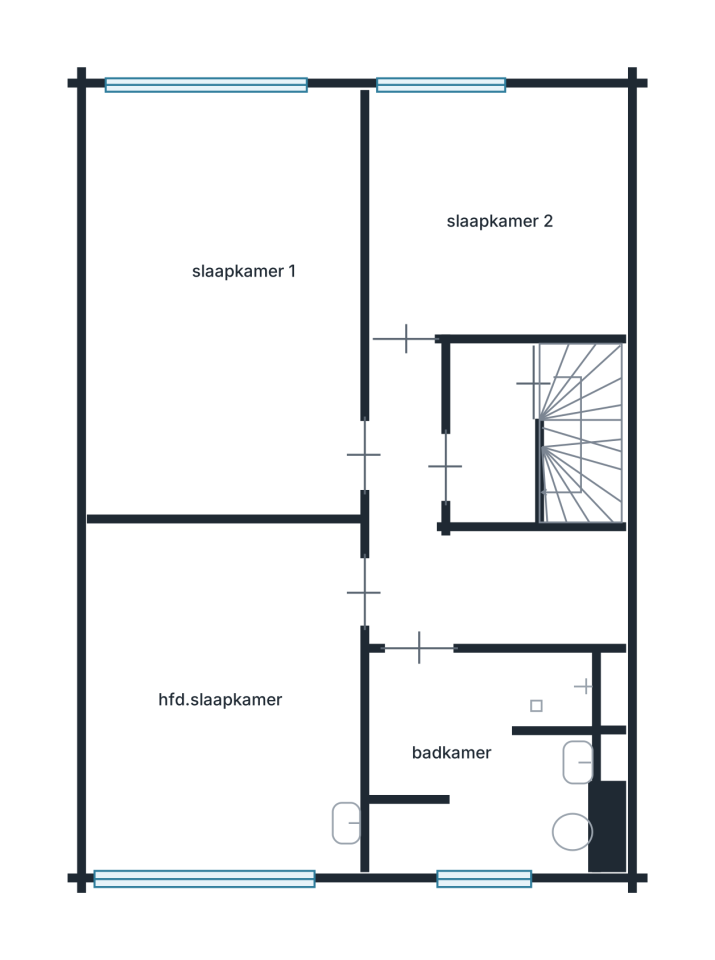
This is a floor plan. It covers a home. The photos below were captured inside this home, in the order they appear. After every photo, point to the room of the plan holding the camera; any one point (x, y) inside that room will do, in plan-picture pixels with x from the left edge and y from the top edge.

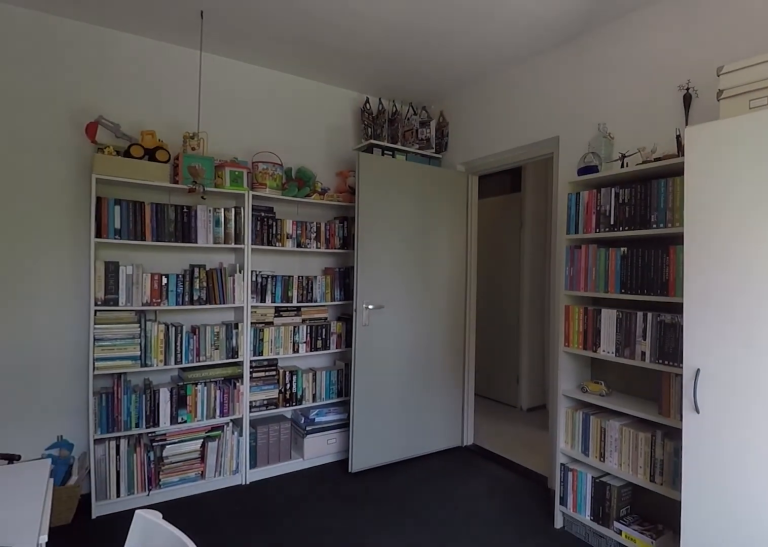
(345, 824)
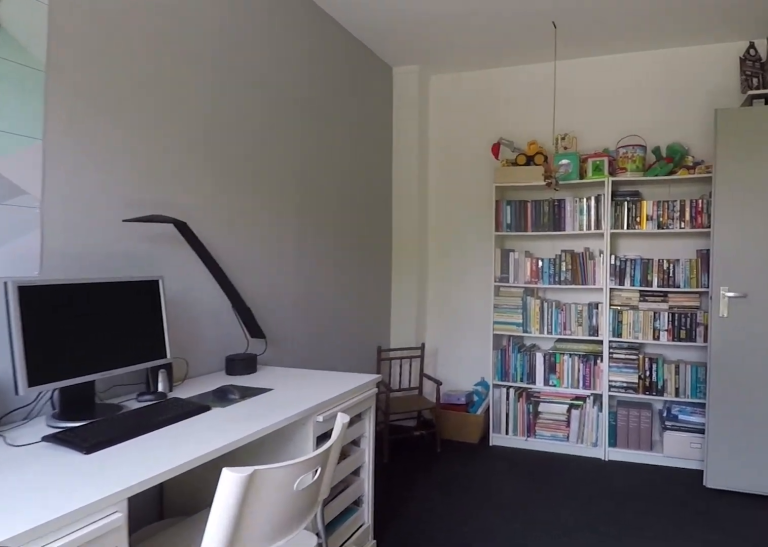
(227, 696)
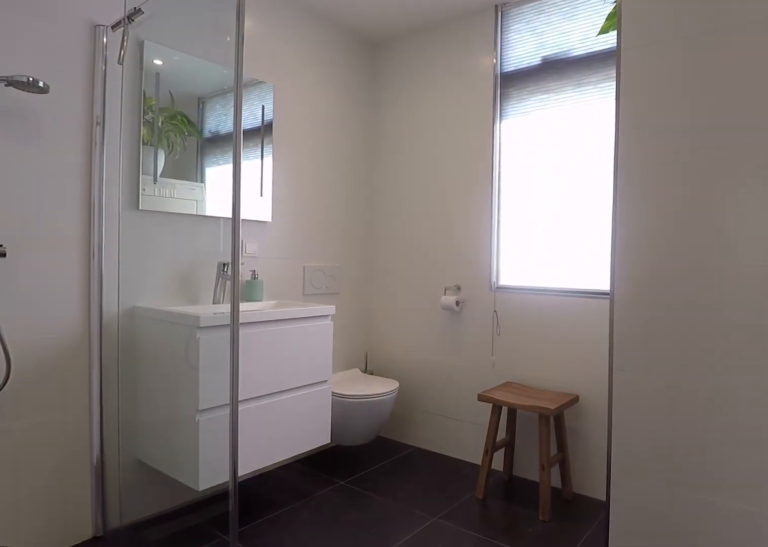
(480, 757)
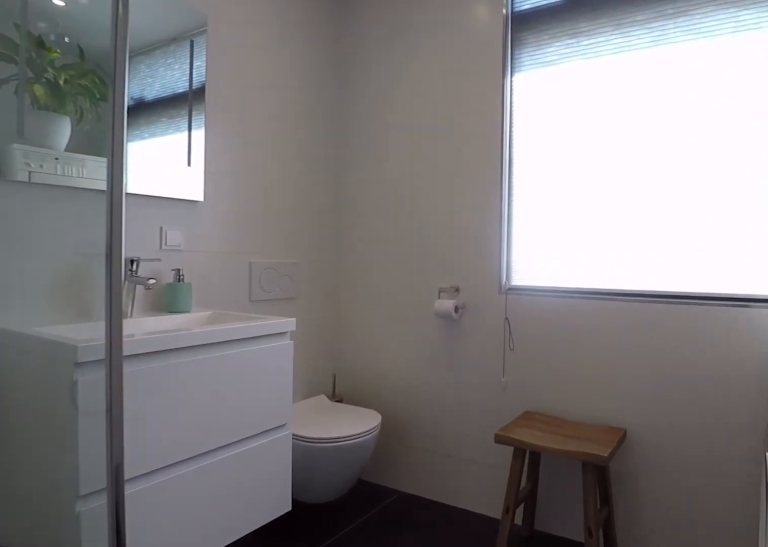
(480, 757)
